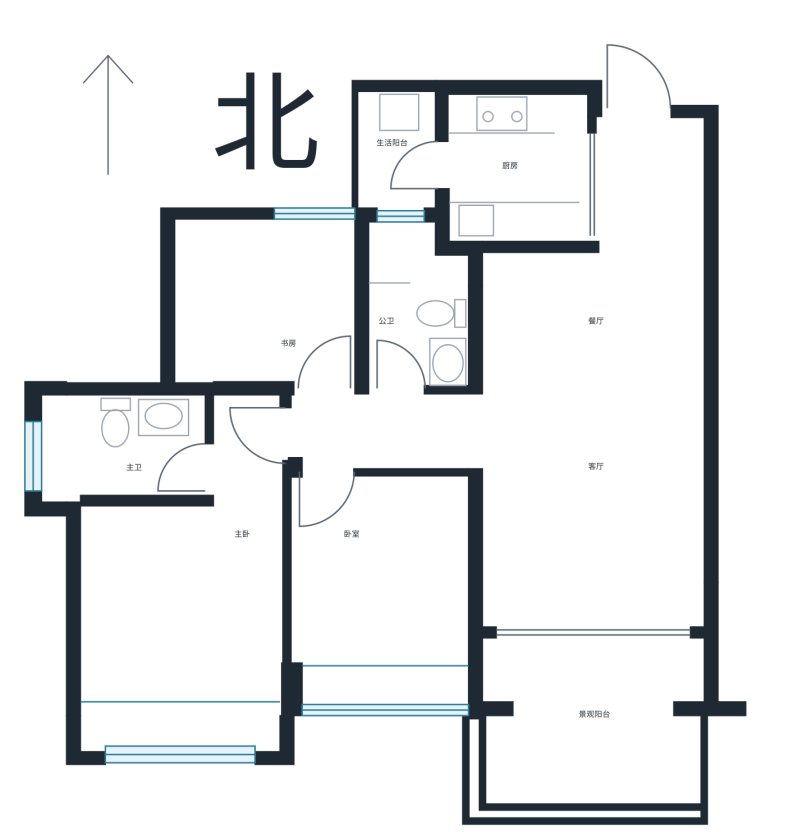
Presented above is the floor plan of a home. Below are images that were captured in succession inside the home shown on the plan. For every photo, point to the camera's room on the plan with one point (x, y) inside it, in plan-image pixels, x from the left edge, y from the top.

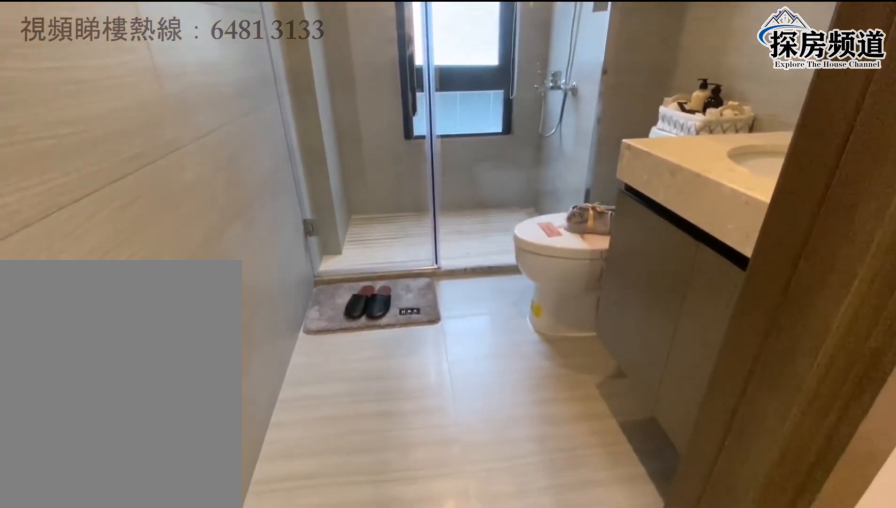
(128, 445)
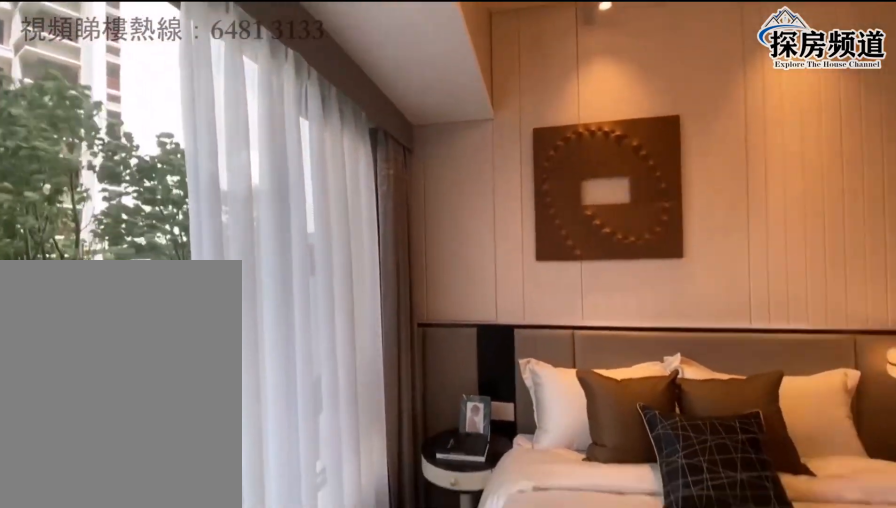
(164, 633)
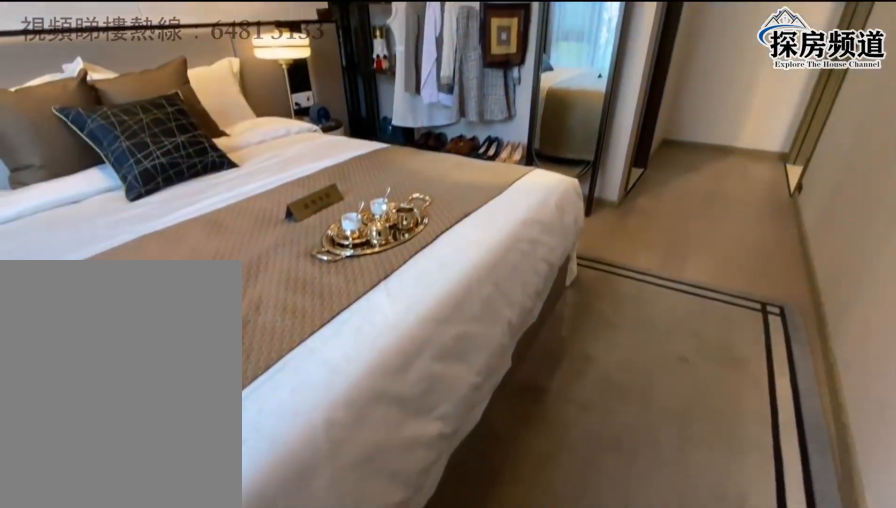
(164, 633)
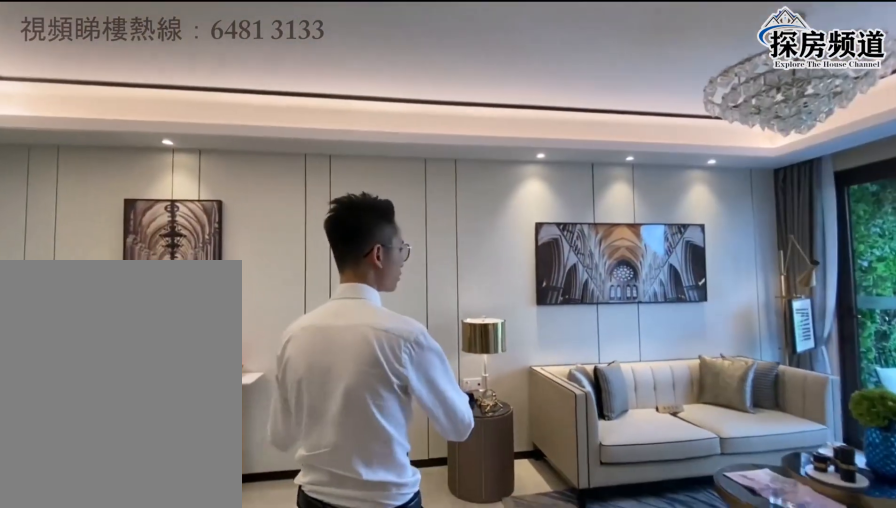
(615, 381)
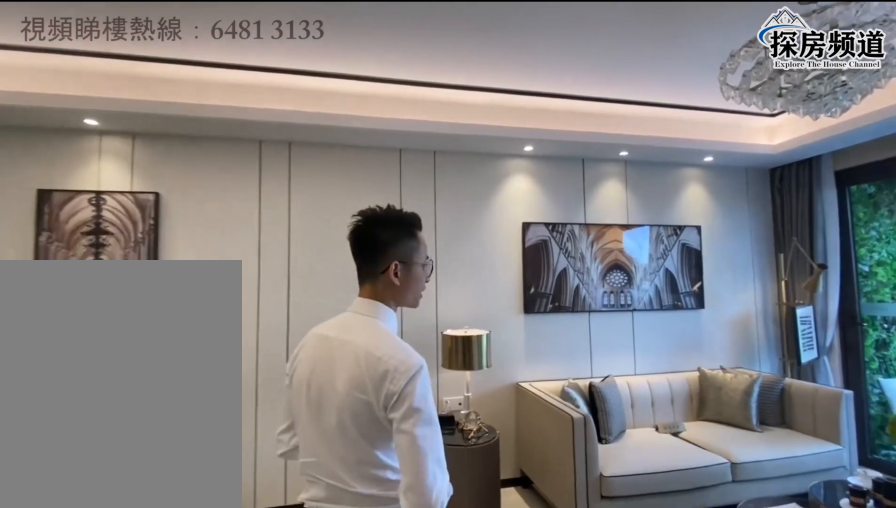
(614, 400)
